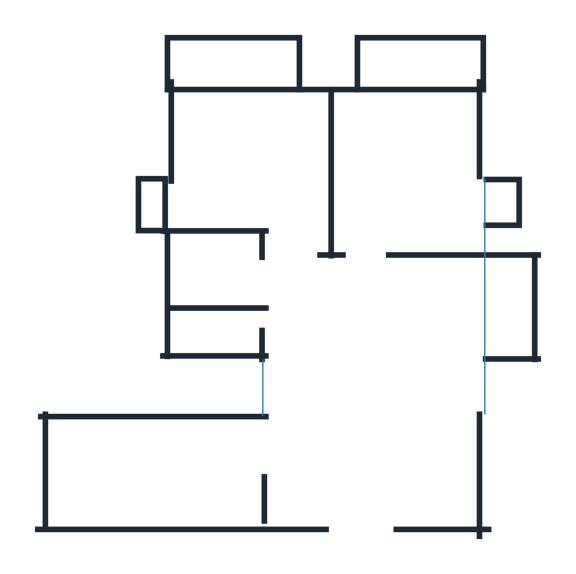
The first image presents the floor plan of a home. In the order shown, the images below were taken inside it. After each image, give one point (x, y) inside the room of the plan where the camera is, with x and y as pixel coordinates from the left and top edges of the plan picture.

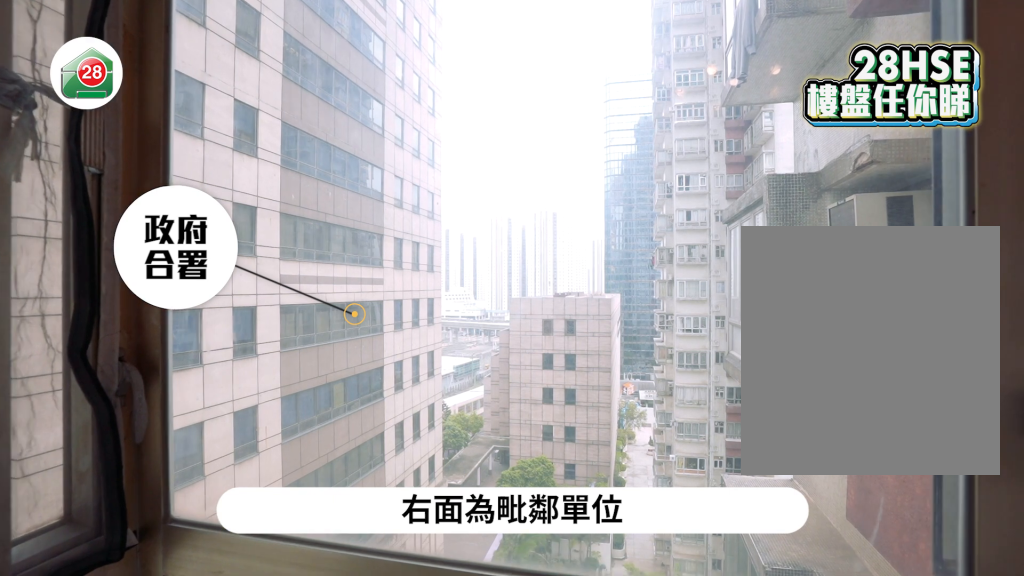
(374, 402)
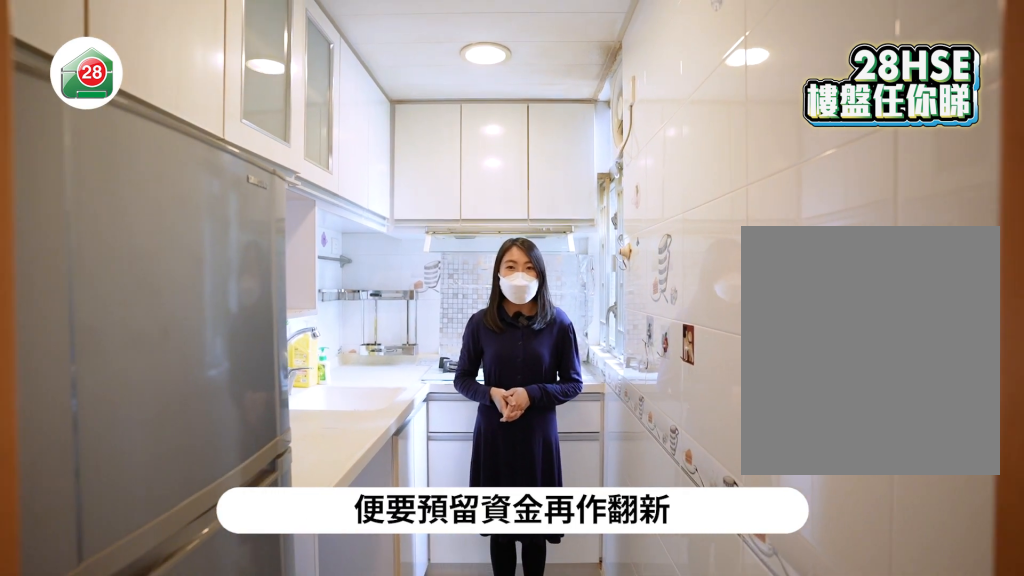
(182, 462)
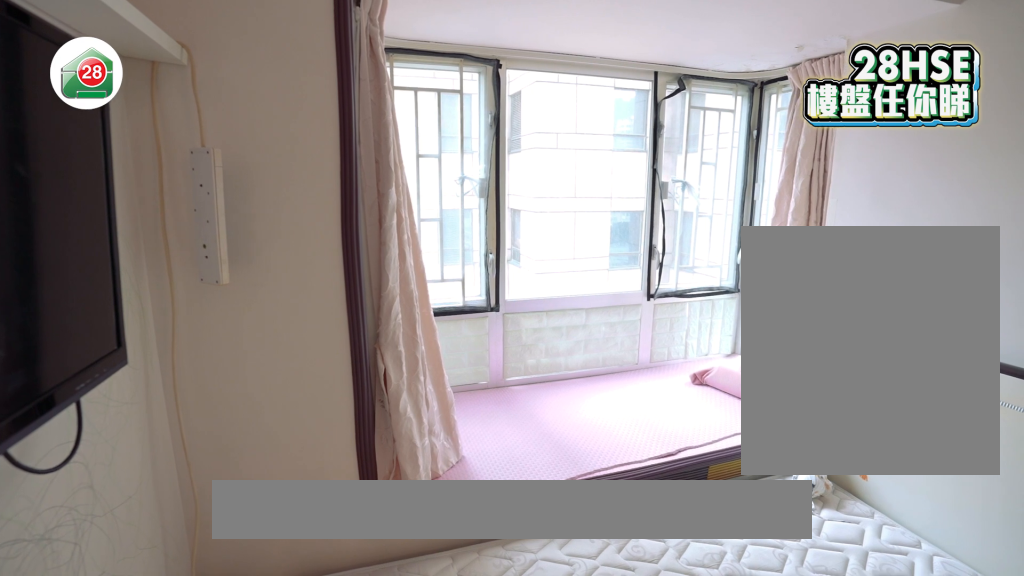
(408, 172)
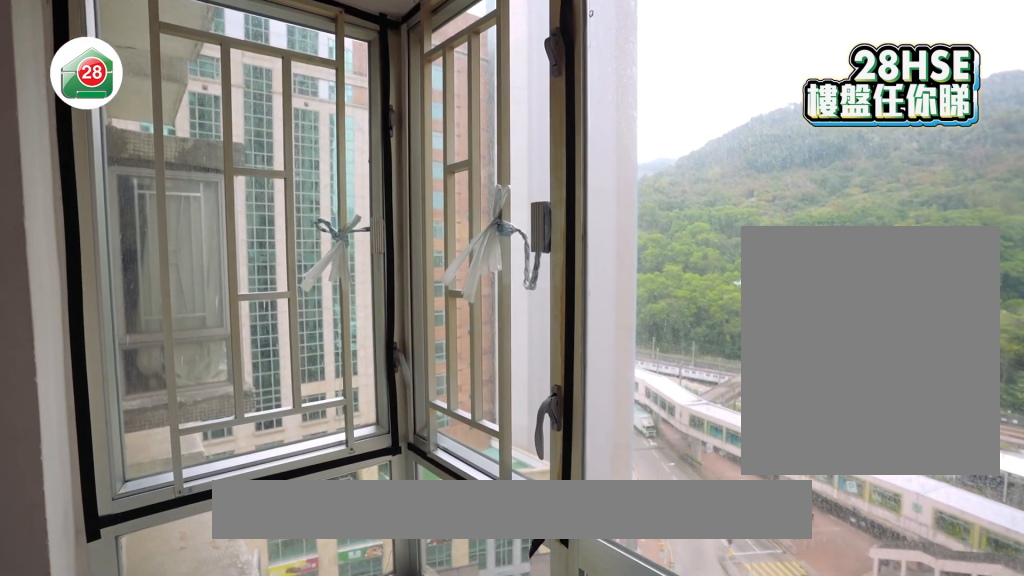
(252, 172)
